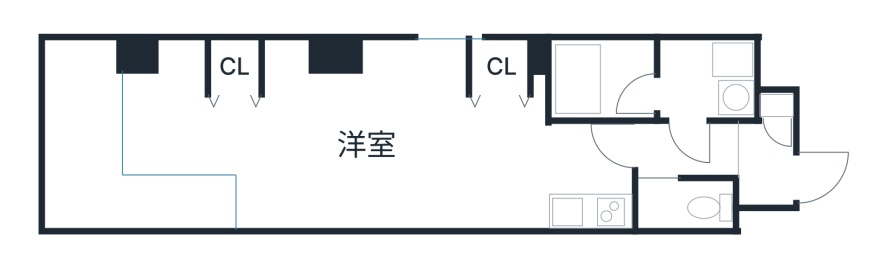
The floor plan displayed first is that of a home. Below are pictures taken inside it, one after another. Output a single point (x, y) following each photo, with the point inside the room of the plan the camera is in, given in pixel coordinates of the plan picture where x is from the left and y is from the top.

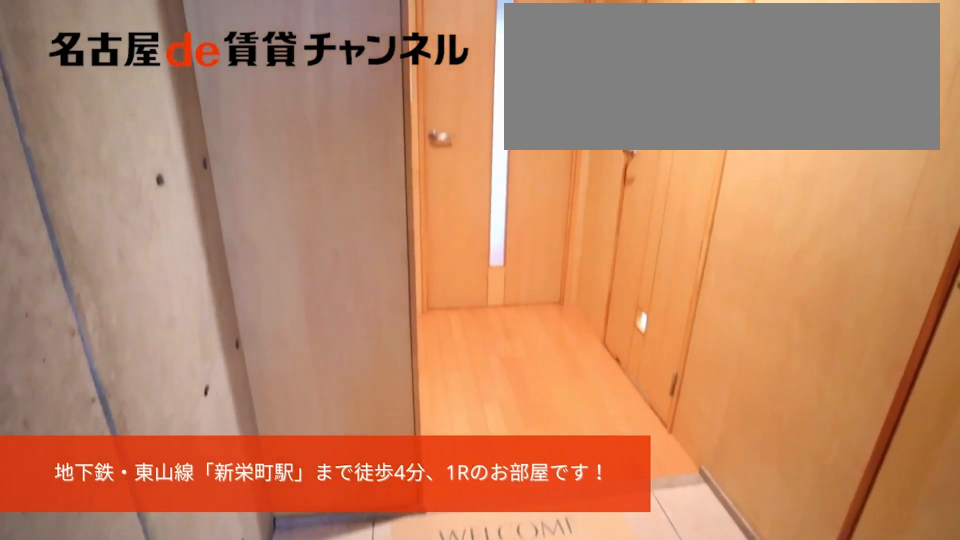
(776, 101)
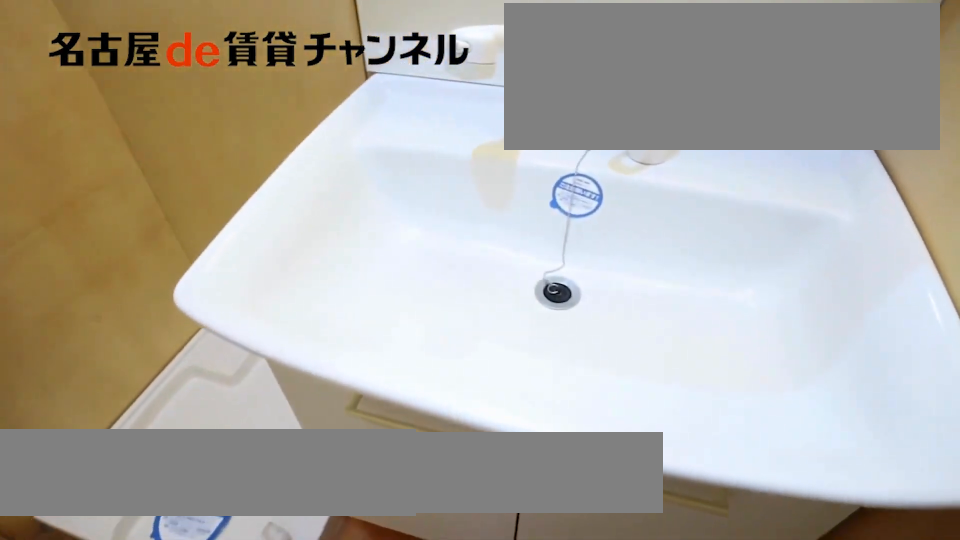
(707, 81)
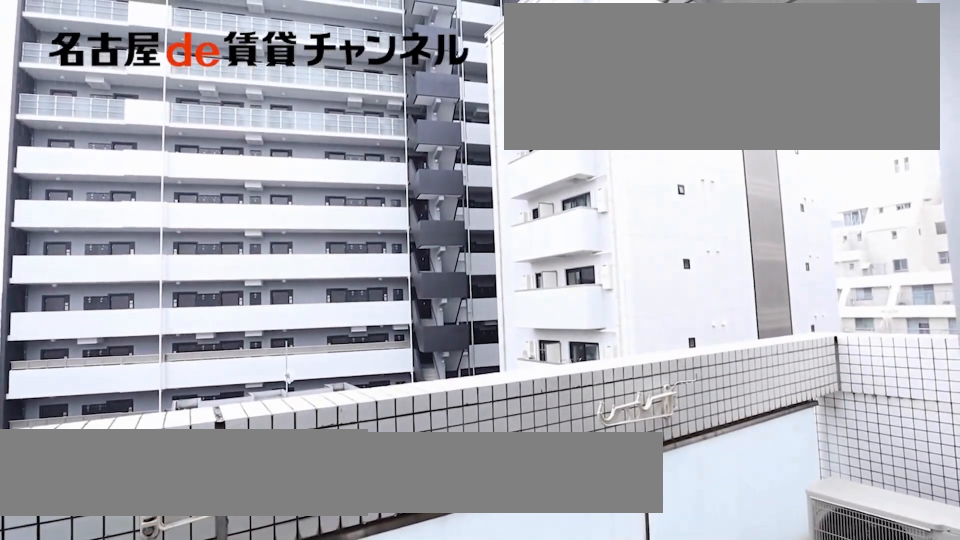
(118, 158)
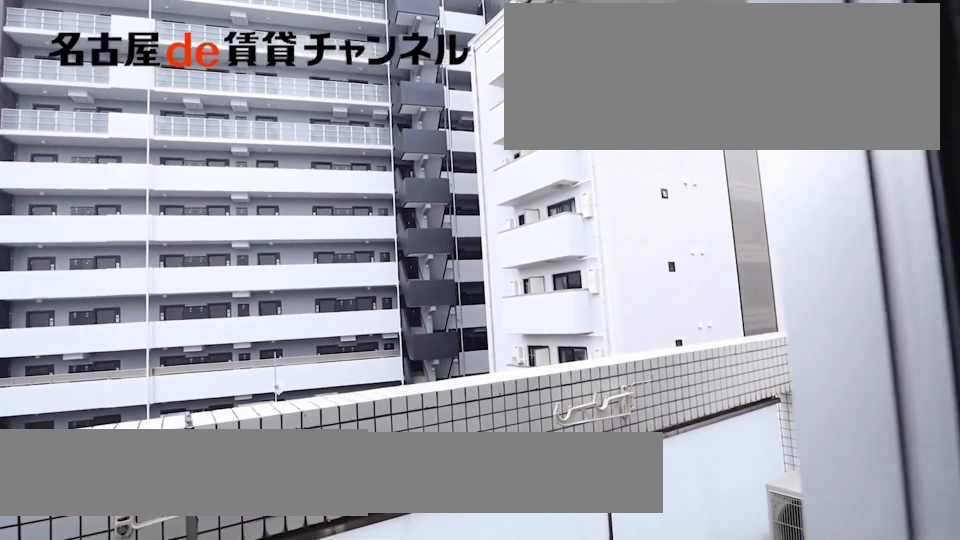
(118, 158)
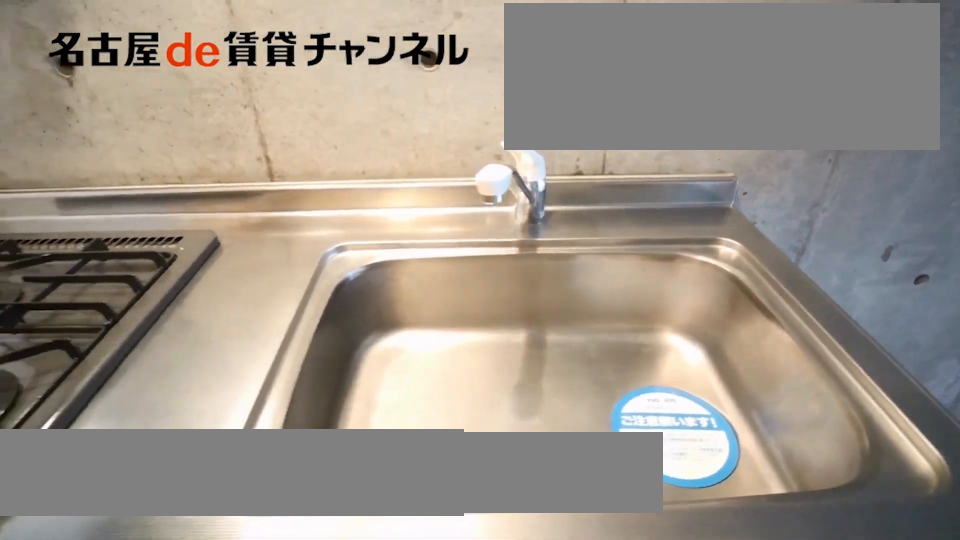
(592, 208)
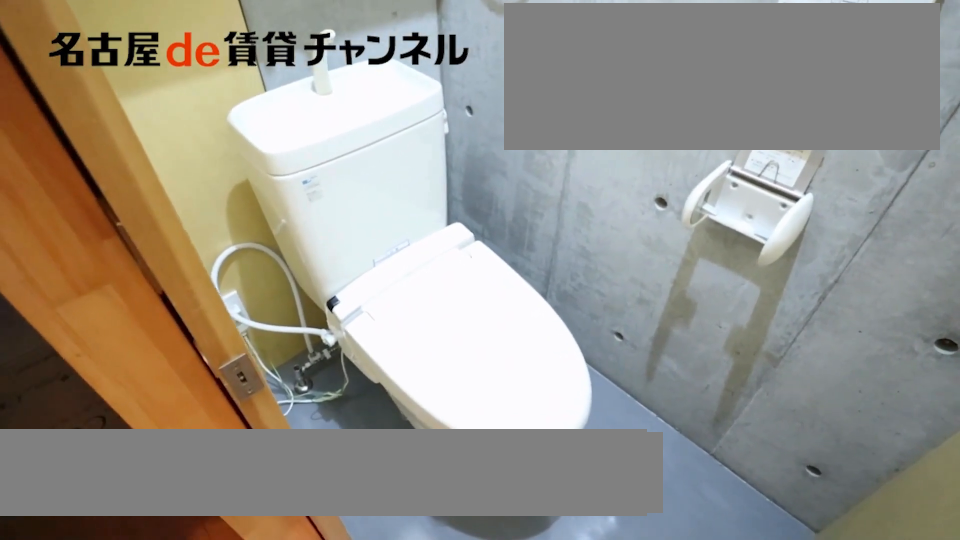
(686, 205)
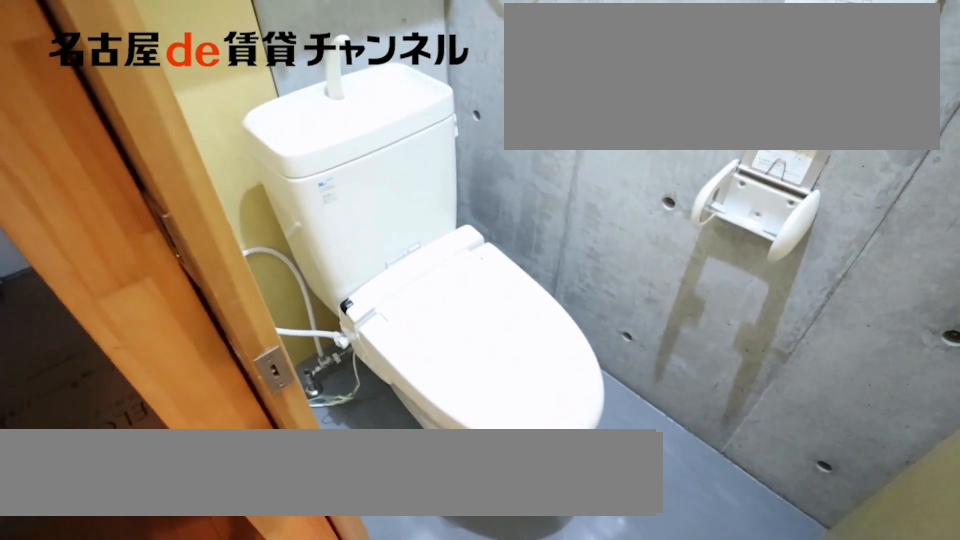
(686, 205)
